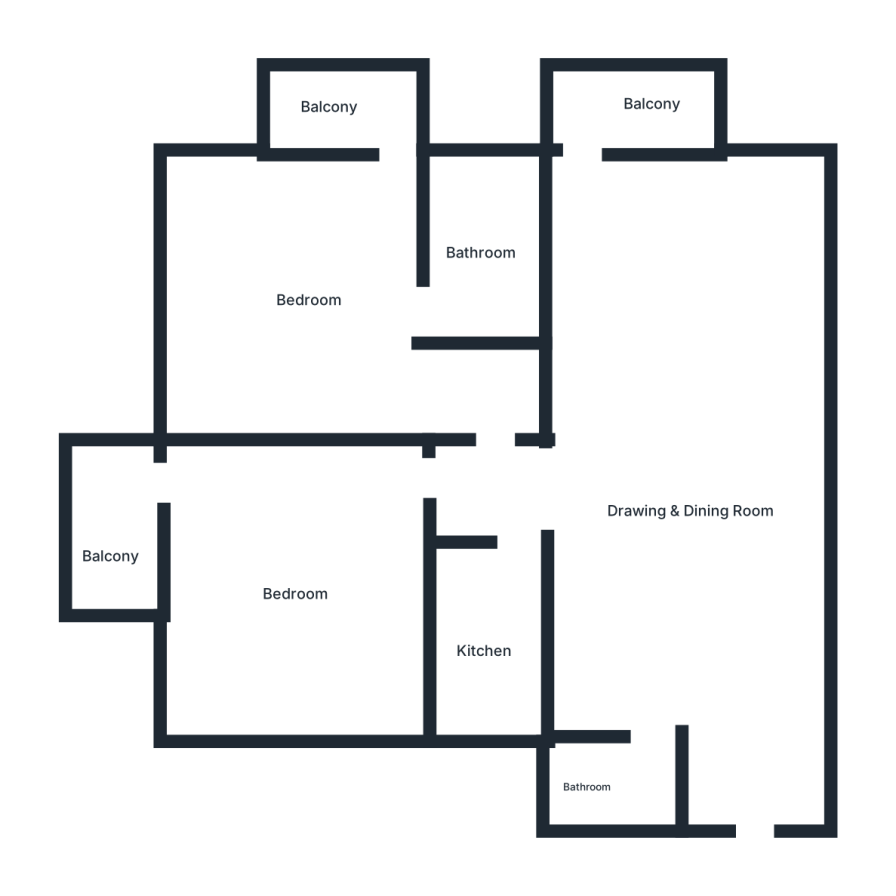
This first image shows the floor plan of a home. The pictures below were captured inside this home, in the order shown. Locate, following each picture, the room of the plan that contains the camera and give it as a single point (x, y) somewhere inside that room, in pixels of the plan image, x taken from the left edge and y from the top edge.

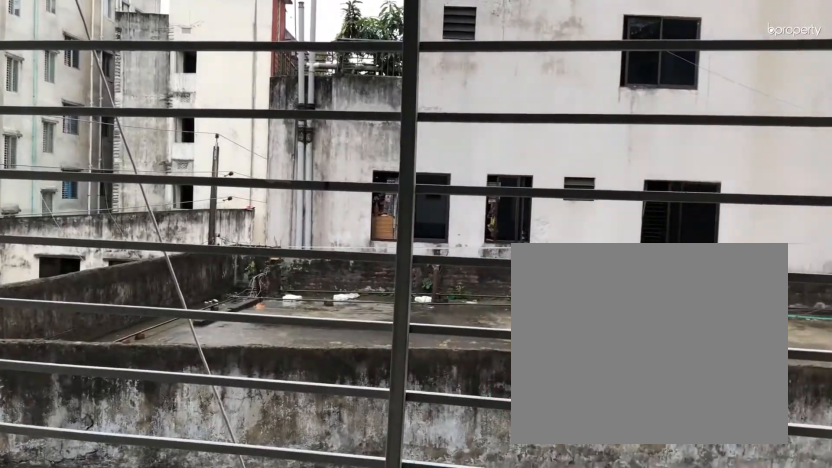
(330, 108)
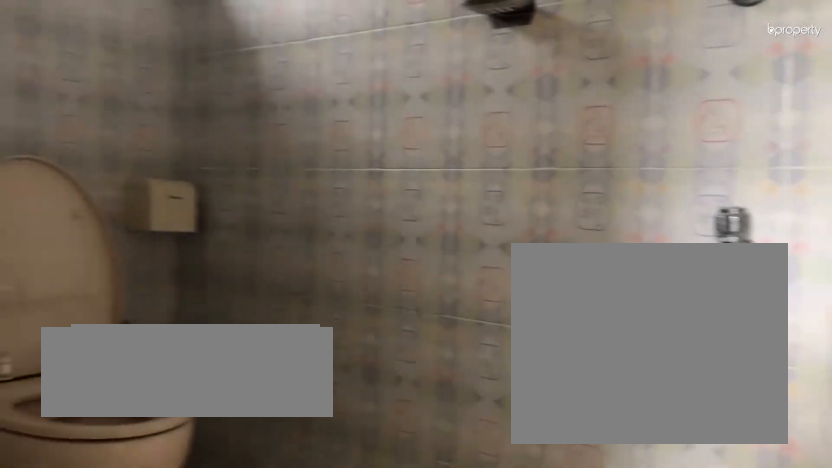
(488, 256)
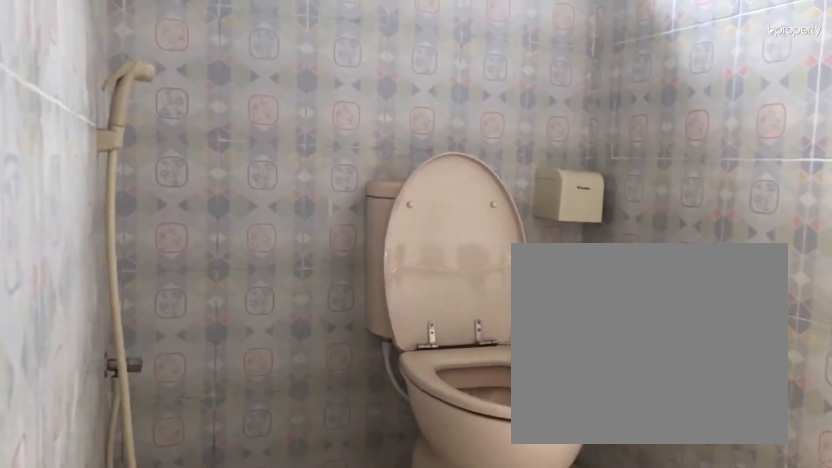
(488, 256)
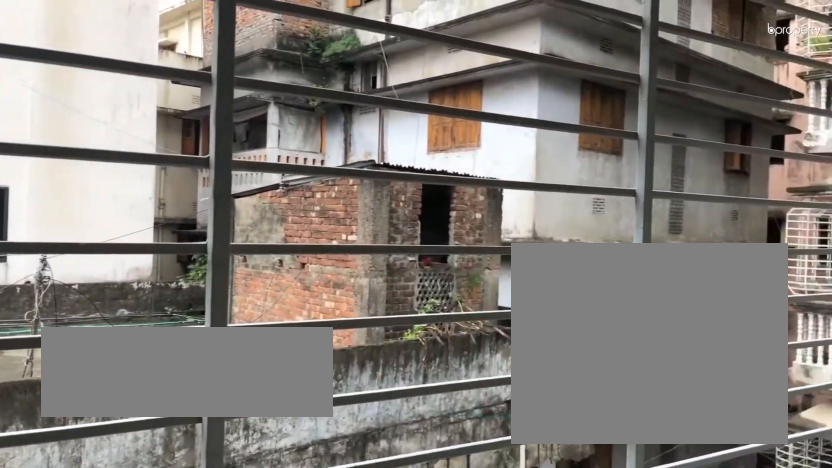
(643, 113)
